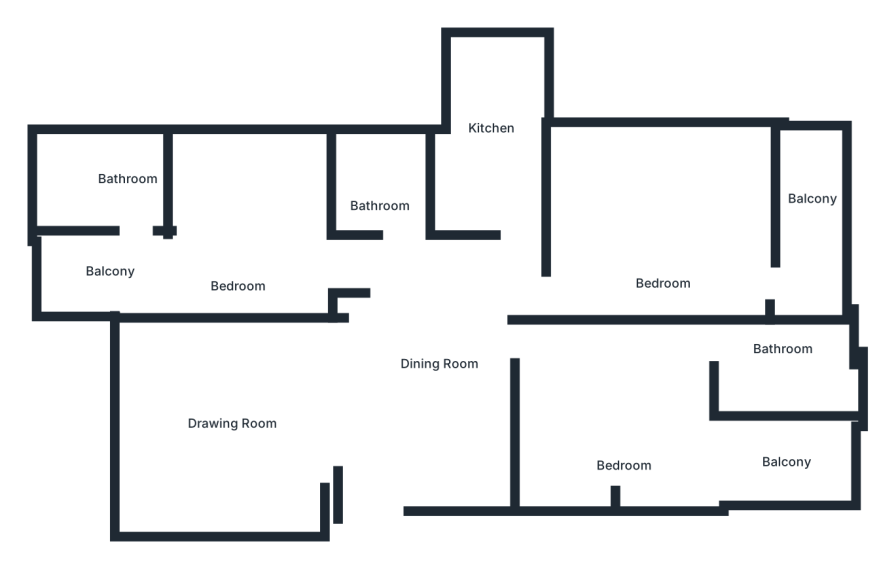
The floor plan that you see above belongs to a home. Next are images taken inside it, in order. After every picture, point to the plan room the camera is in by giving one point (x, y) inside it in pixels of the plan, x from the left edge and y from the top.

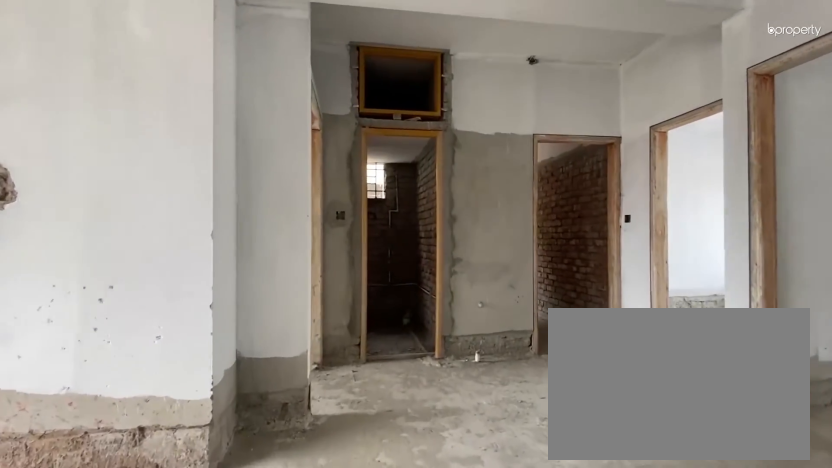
(443, 360)
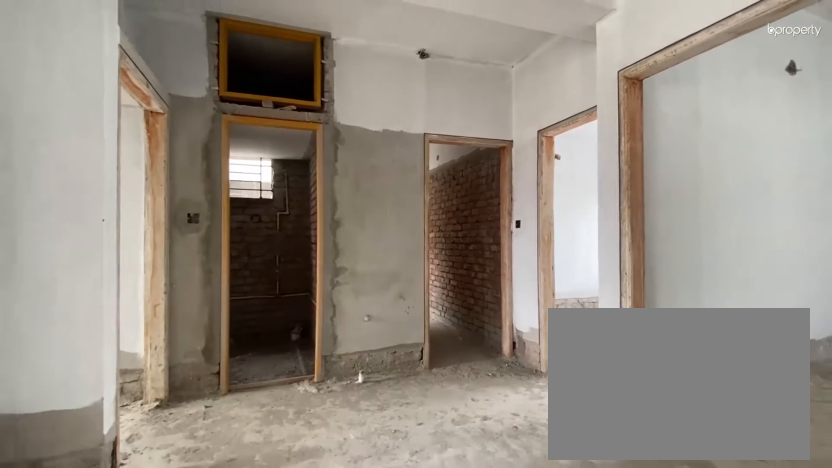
(443, 360)
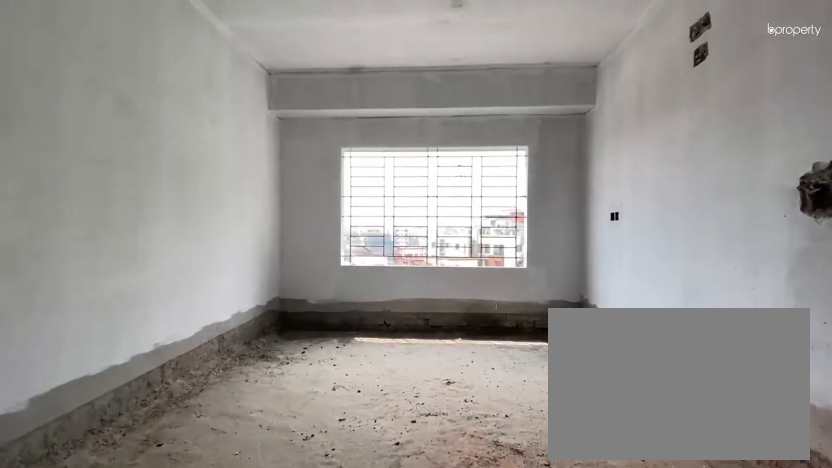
(234, 421)
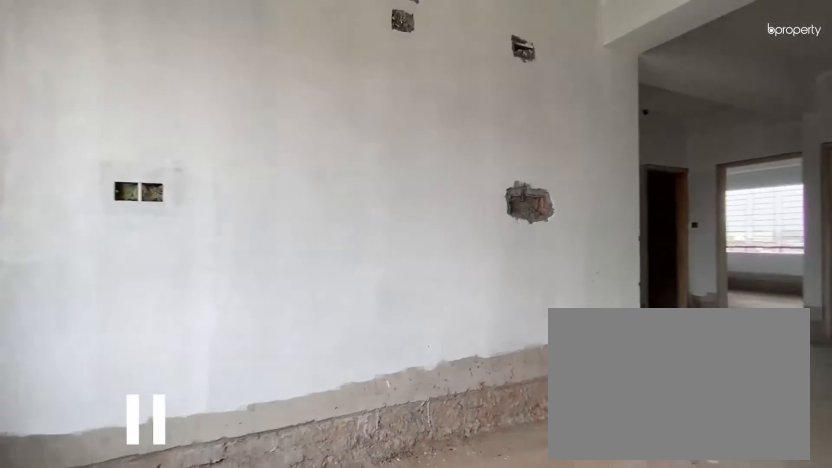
(234, 421)
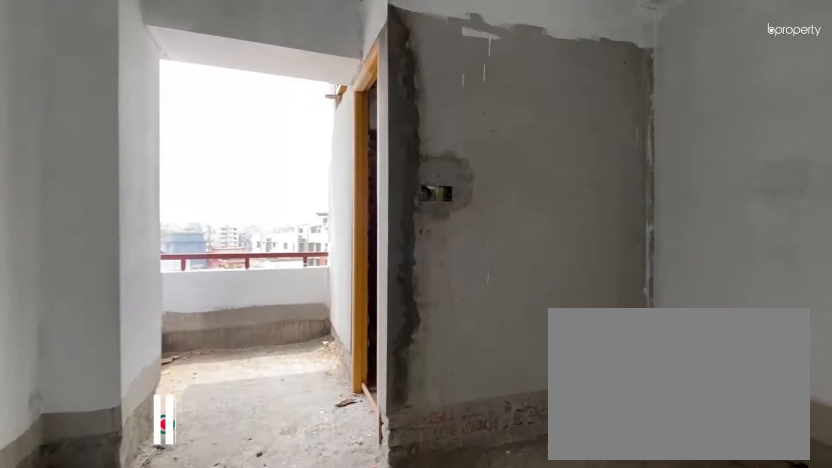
(239, 240)
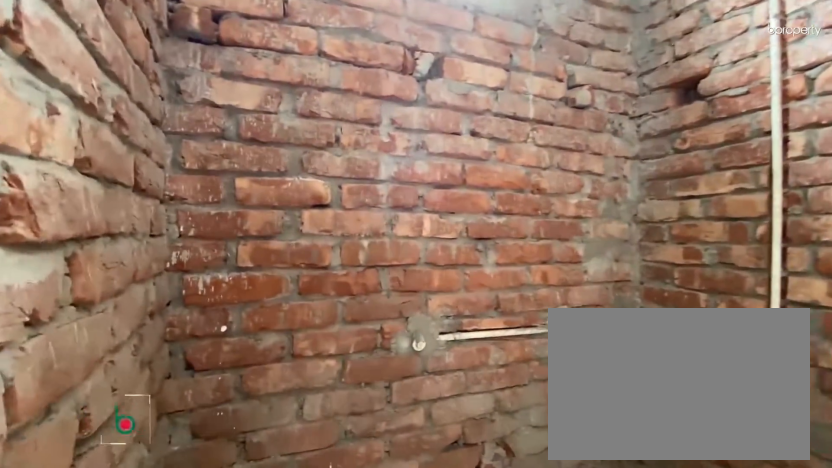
(118, 191)
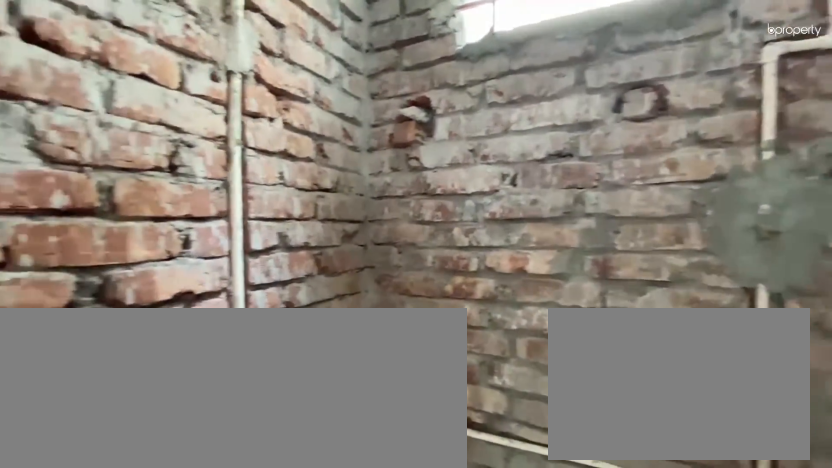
(380, 180)
